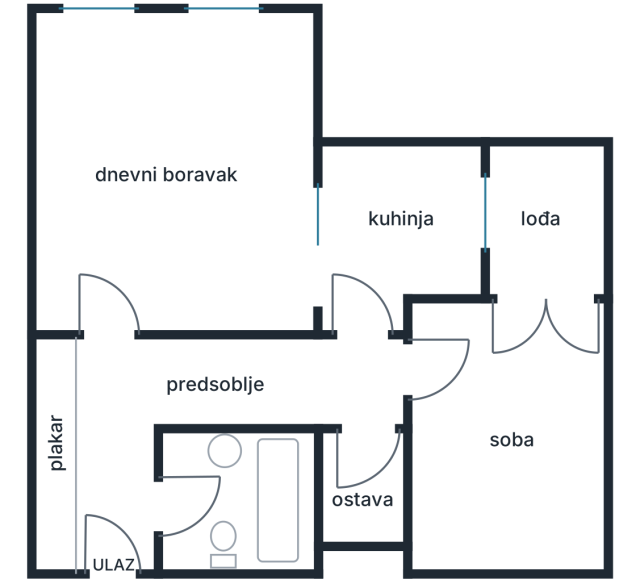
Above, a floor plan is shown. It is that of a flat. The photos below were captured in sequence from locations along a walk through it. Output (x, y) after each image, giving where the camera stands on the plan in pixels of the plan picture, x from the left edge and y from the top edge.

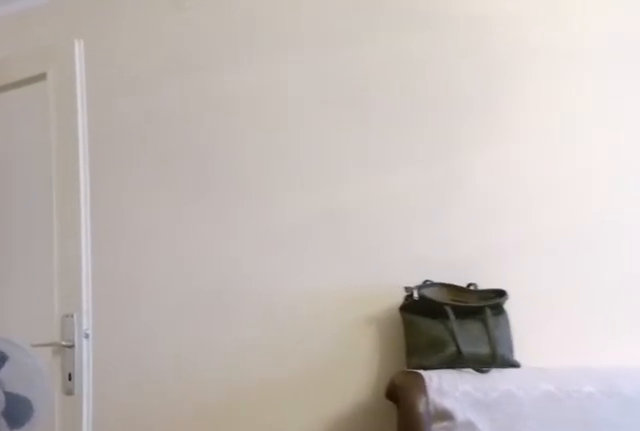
(232, 249)
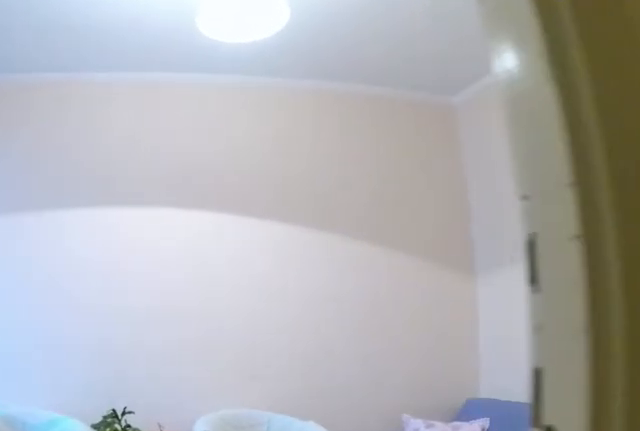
(345, 383)
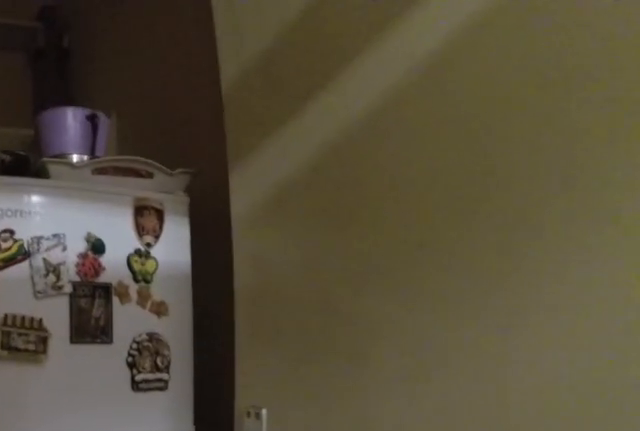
(368, 402)
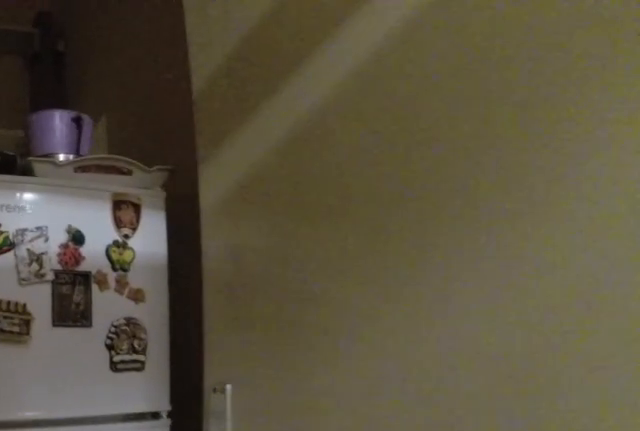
(372, 398)
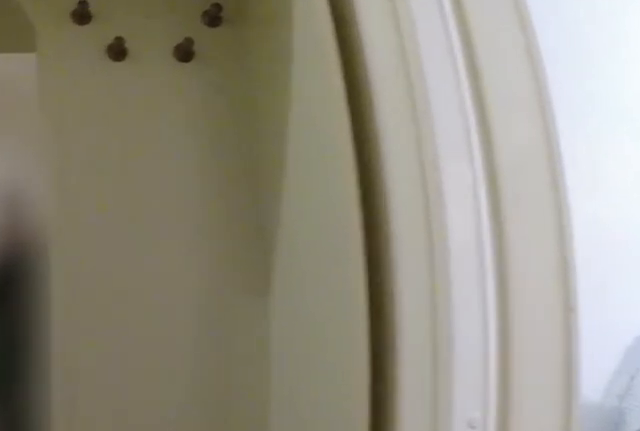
(116, 389)
